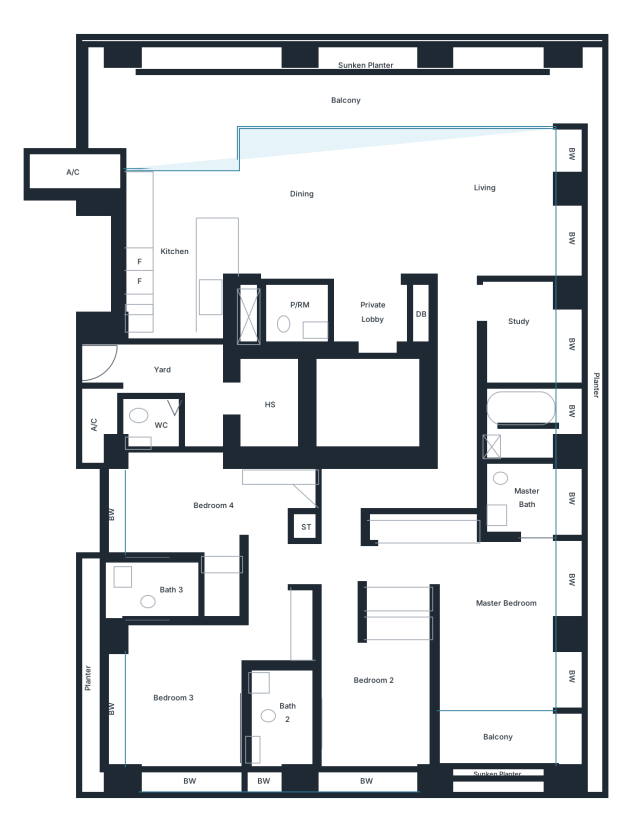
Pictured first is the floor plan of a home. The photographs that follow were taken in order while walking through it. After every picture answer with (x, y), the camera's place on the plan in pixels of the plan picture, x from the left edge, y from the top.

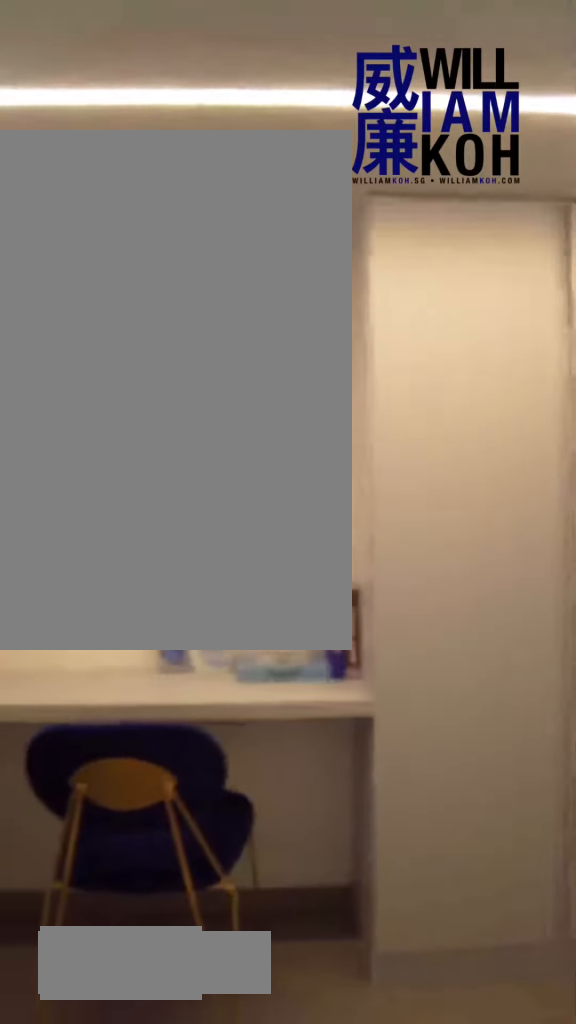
(266, 404)
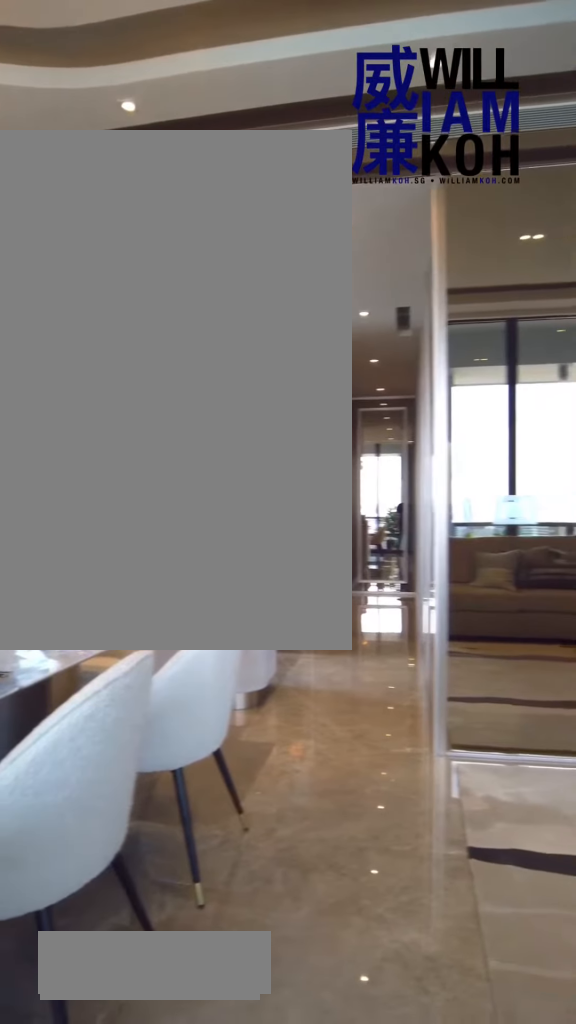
(489, 158)
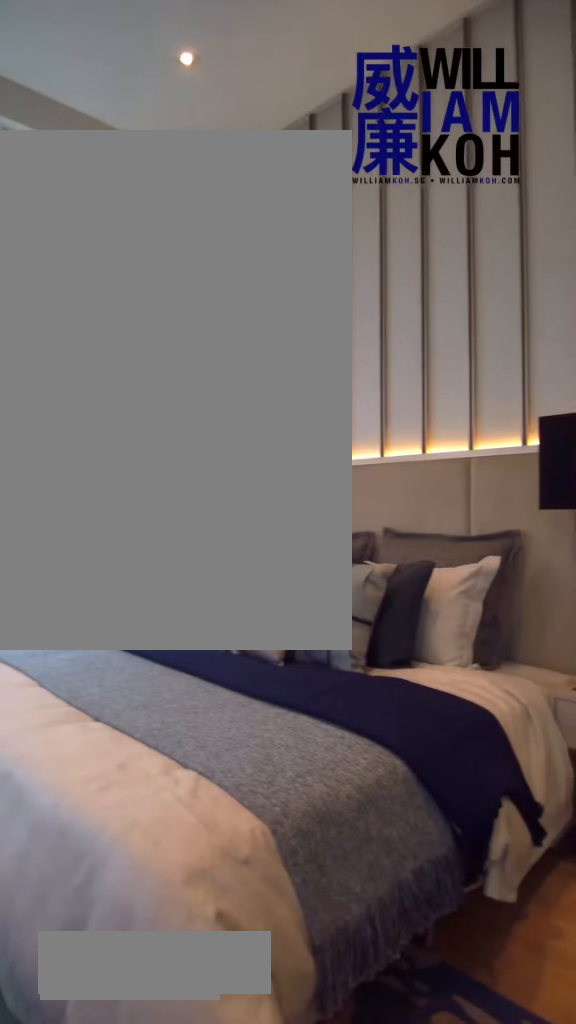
(541, 564)
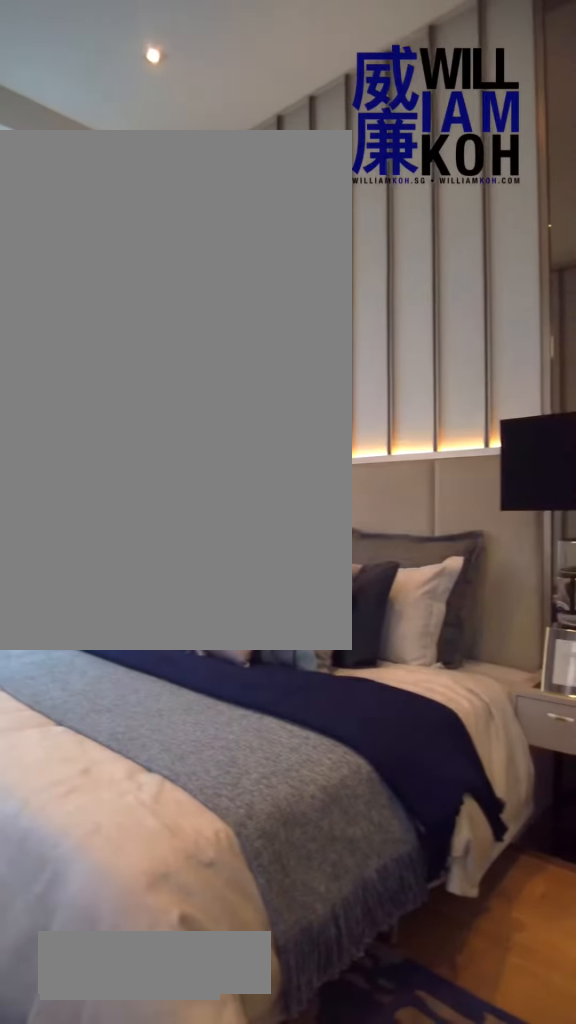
(541, 565)
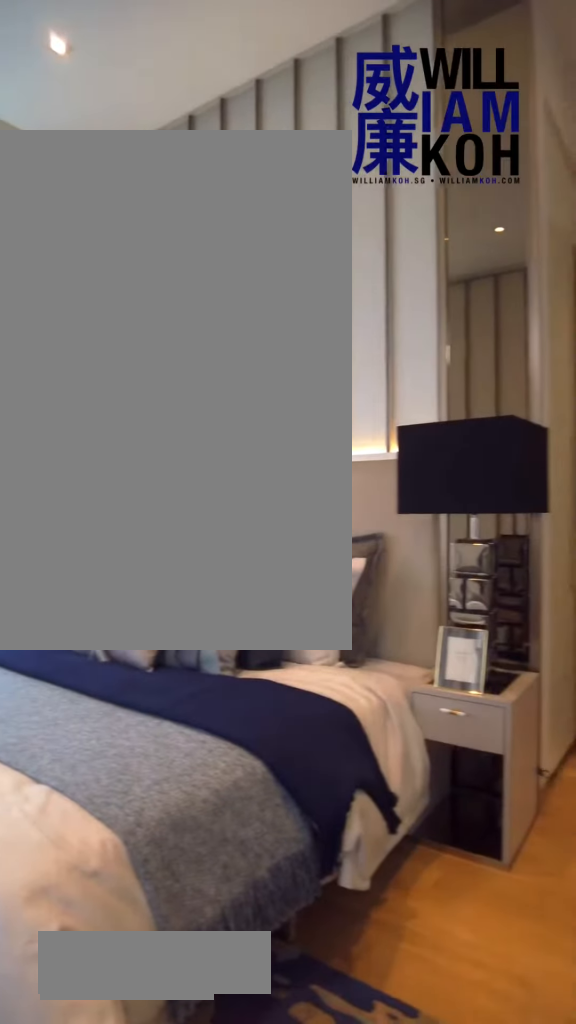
(541, 564)
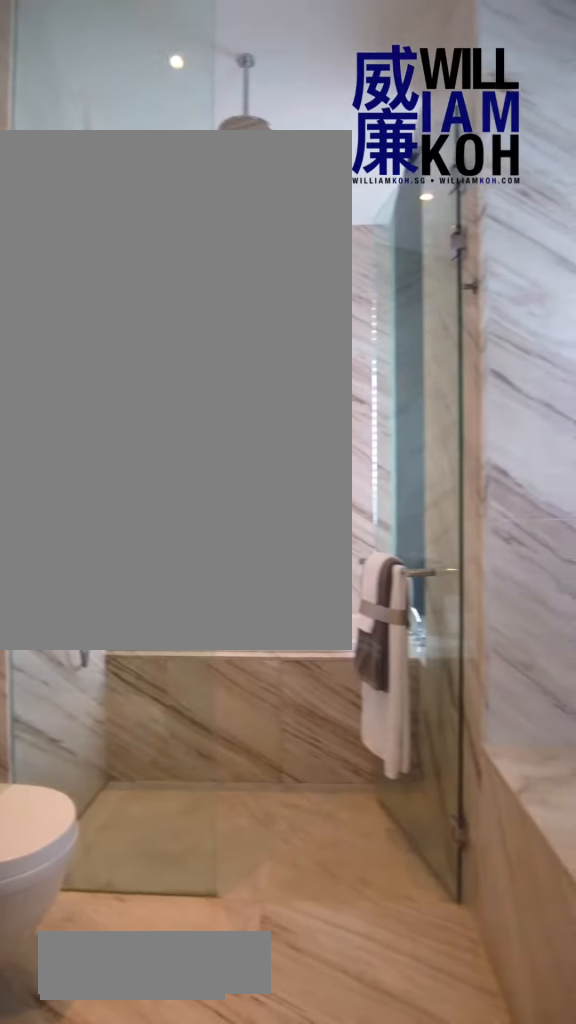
(531, 501)
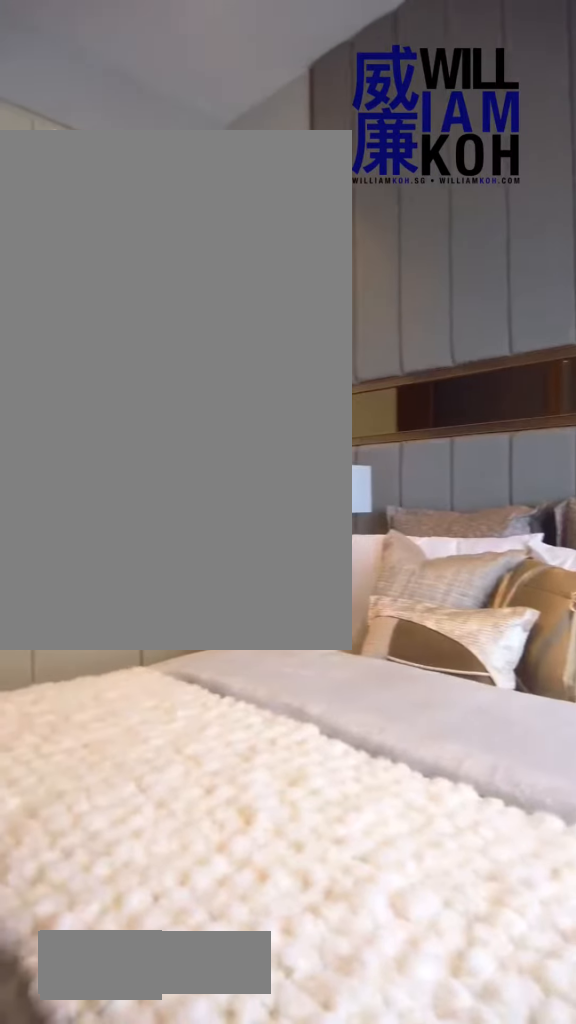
(336, 747)
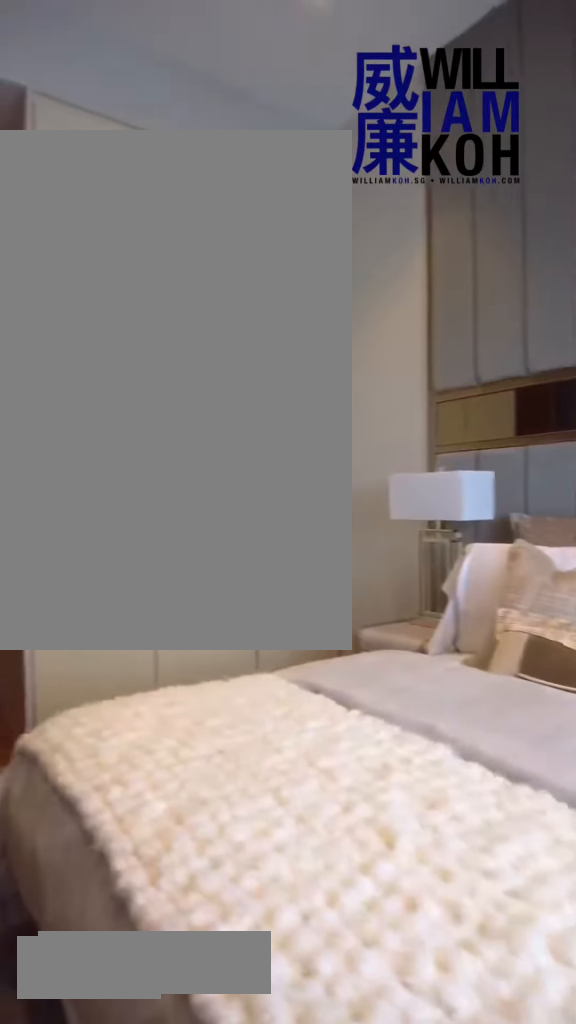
(336, 747)
